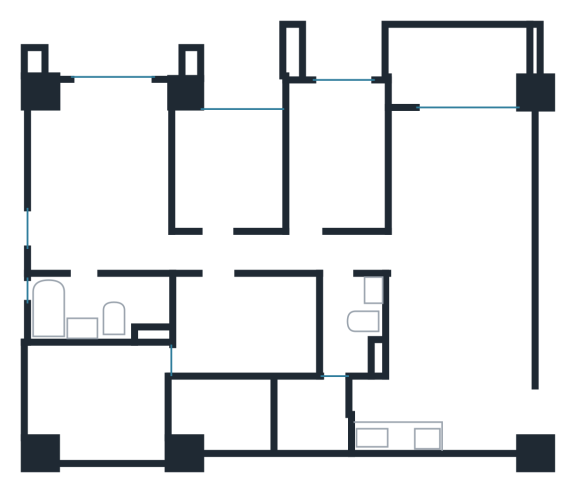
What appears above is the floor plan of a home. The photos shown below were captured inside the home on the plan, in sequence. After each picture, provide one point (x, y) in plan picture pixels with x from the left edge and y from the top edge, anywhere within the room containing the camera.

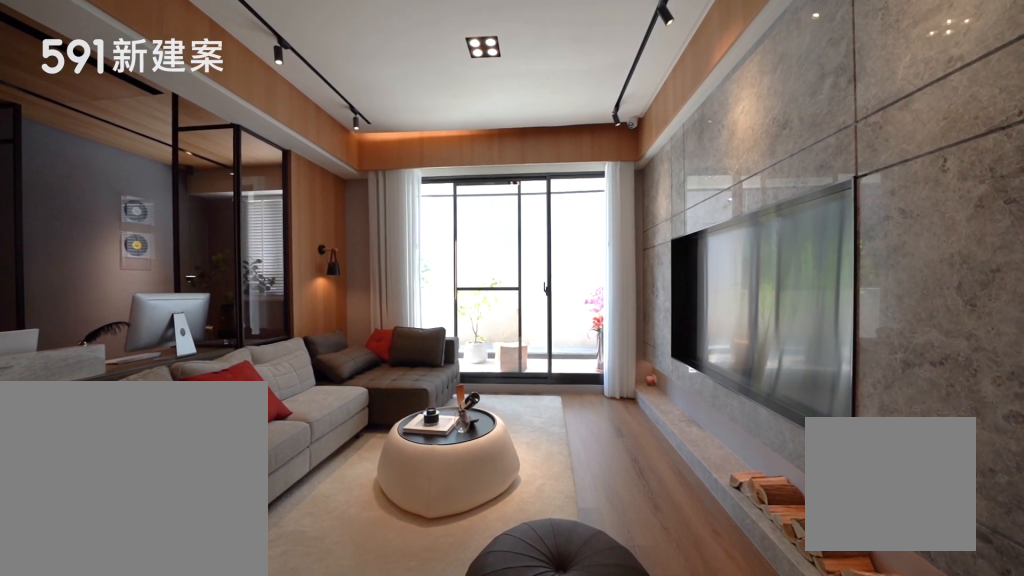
(462, 179)
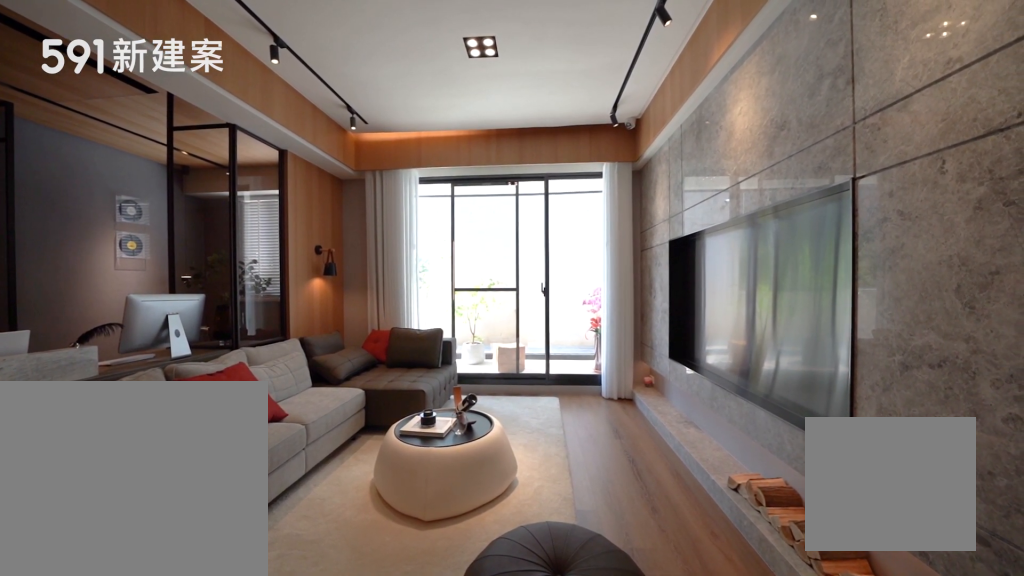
(462, 179)
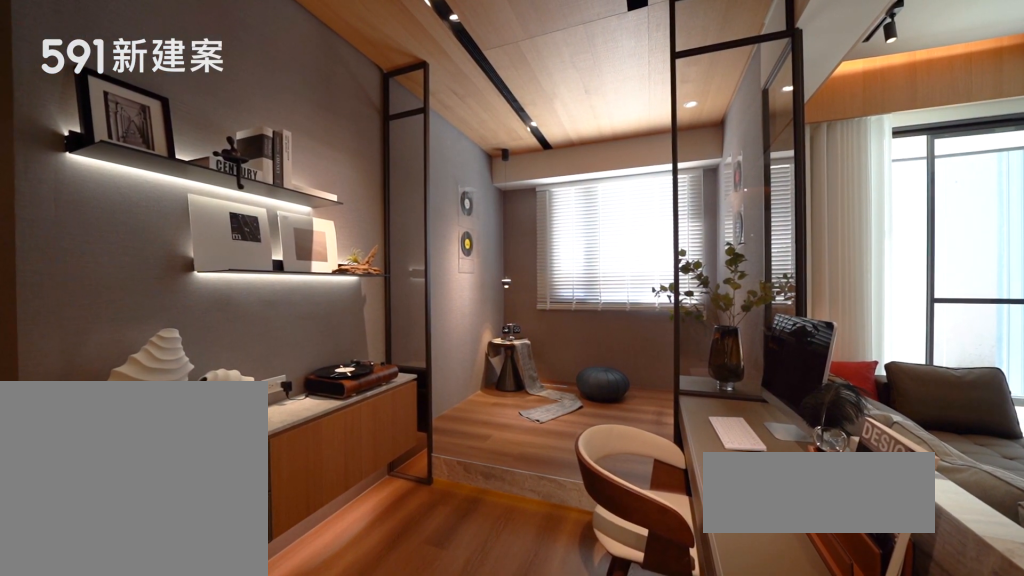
(336, 152)
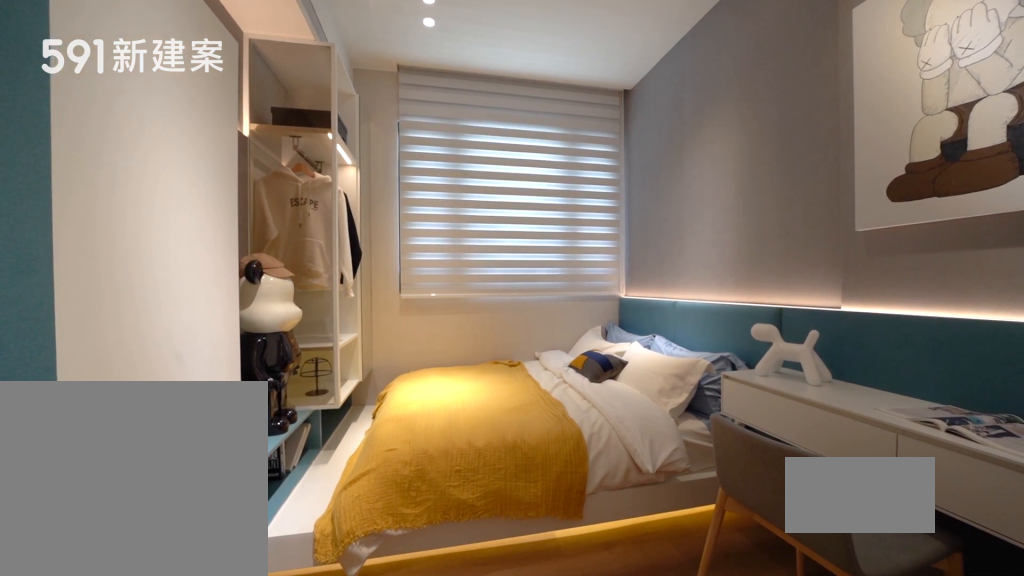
(229, 166)
